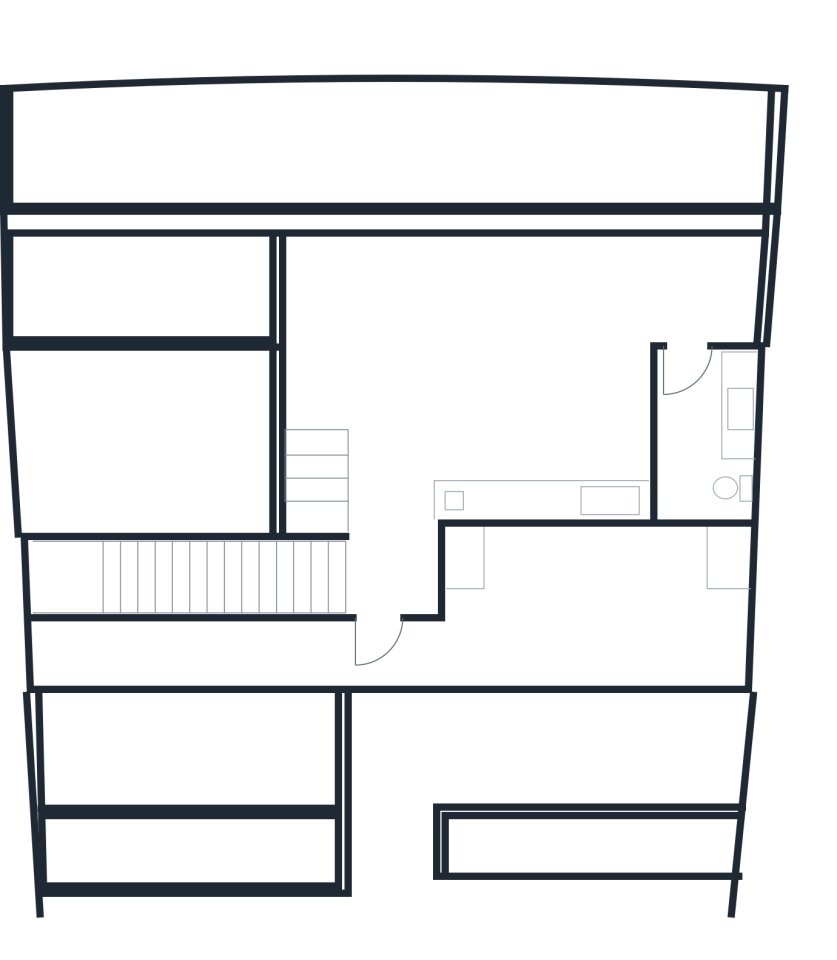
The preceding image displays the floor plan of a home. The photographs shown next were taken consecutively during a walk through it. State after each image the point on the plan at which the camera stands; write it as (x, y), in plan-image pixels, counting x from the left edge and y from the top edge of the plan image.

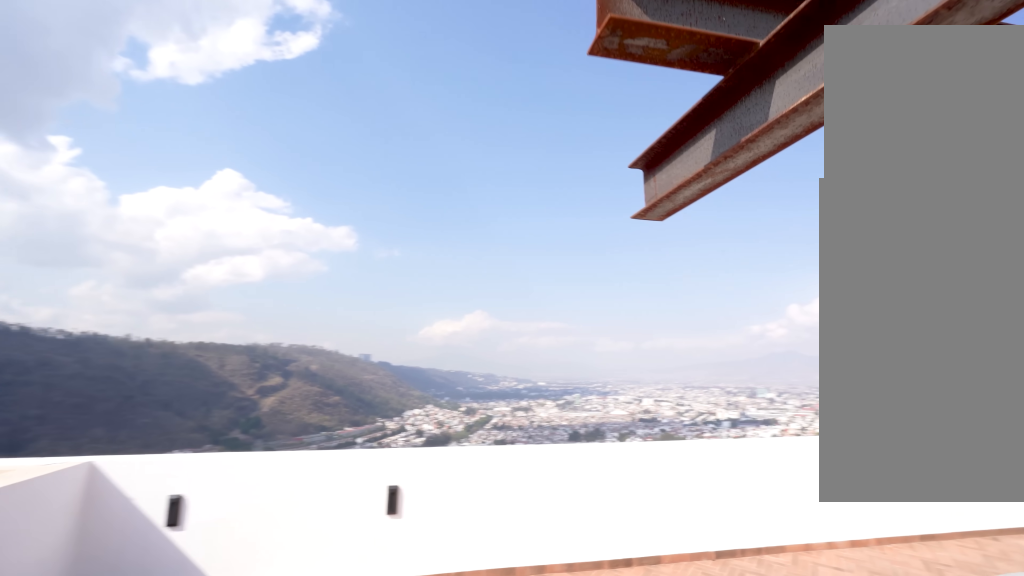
(379, 539)
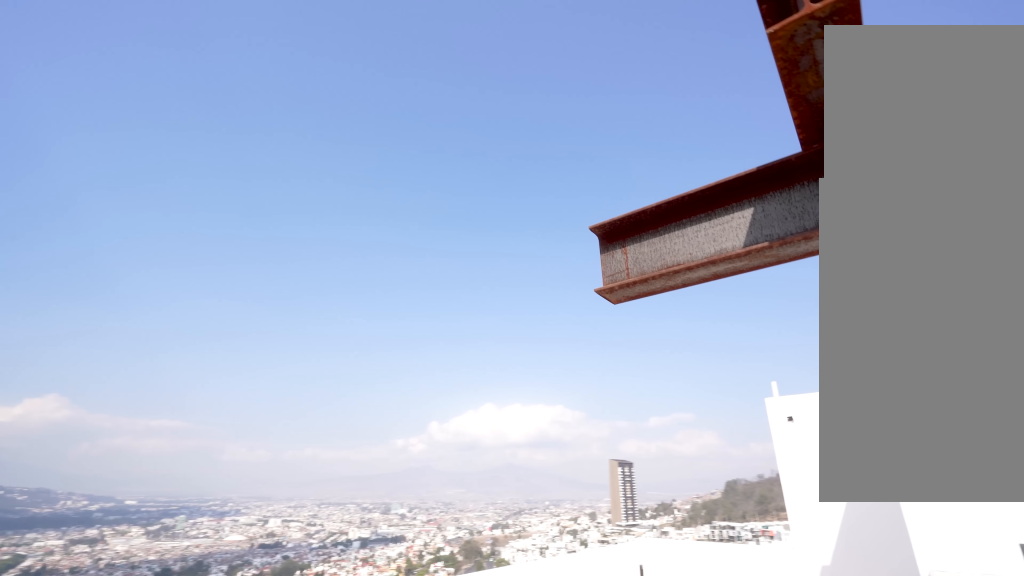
(382, 519)
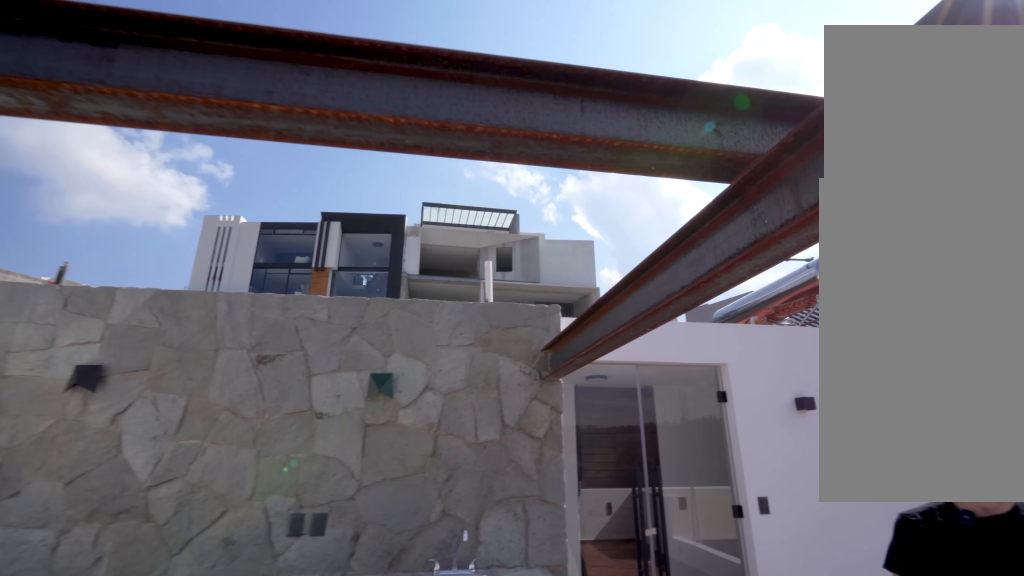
(448, 285)
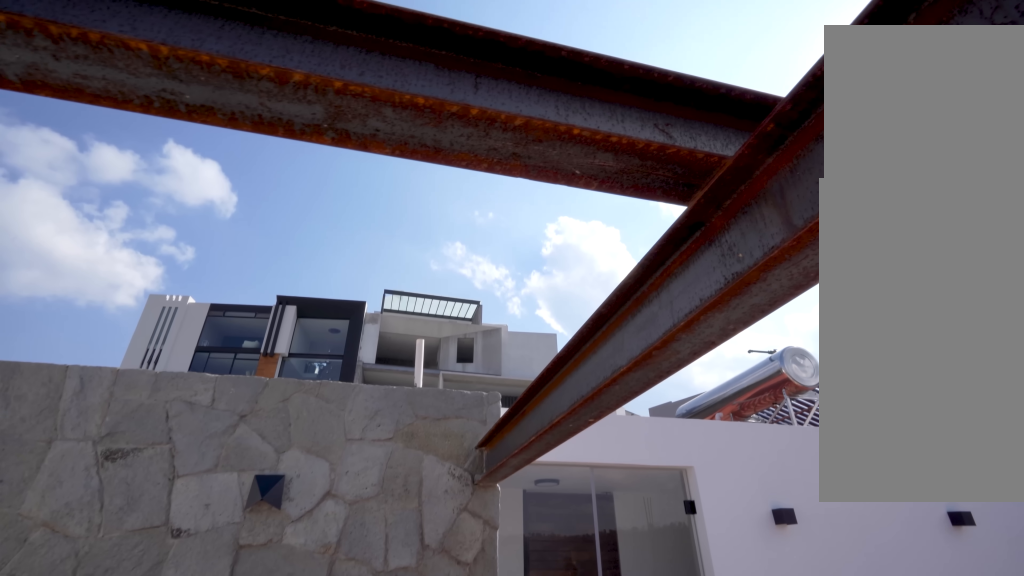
(463, 282)
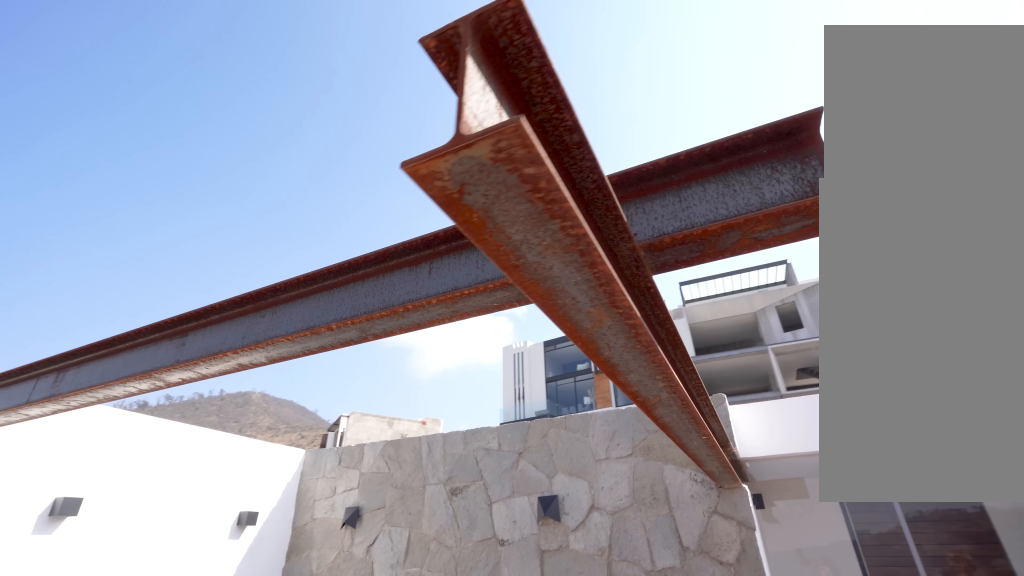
(456, 321)
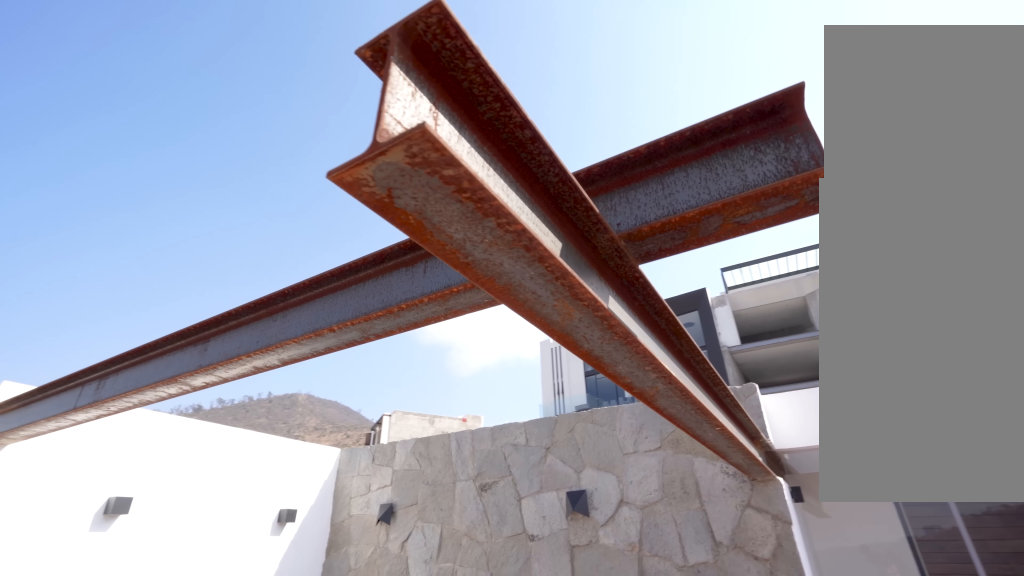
(452, 313)
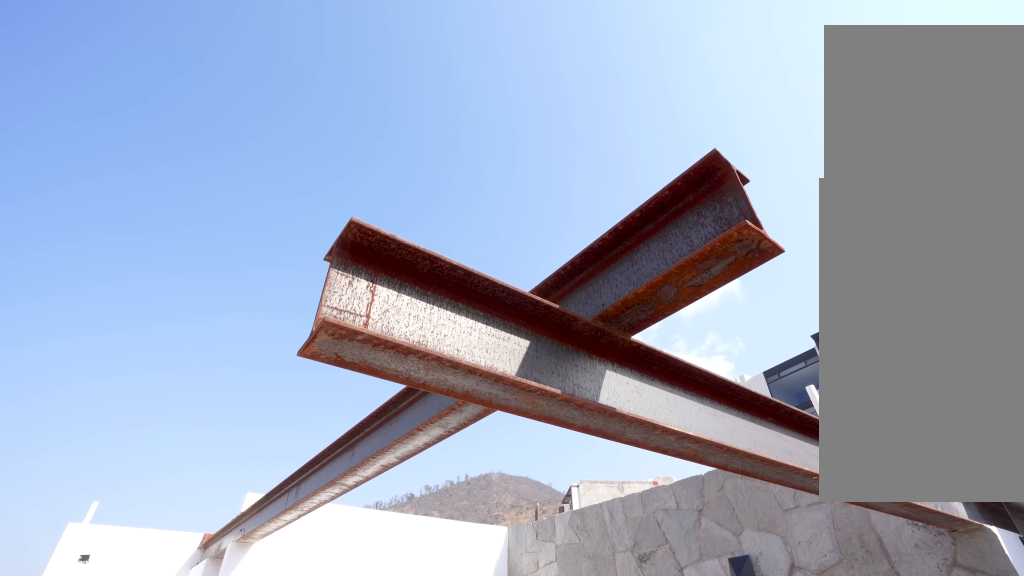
(400, 353)
